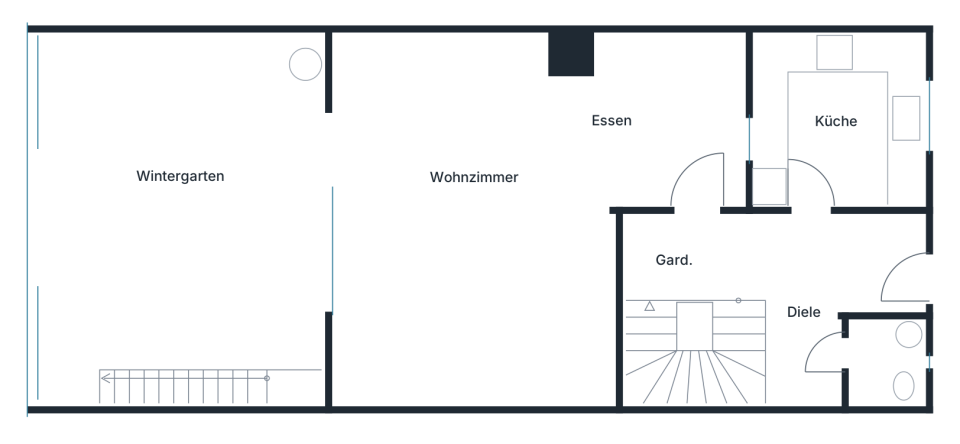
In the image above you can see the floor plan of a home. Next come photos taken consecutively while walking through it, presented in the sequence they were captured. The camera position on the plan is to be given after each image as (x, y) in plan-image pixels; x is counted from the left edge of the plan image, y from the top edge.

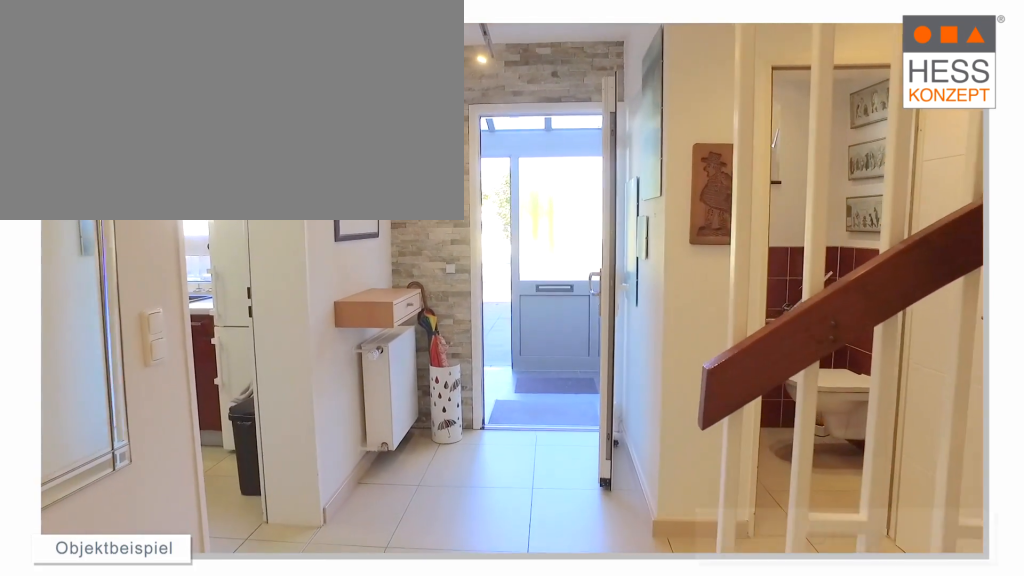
(727, 270)
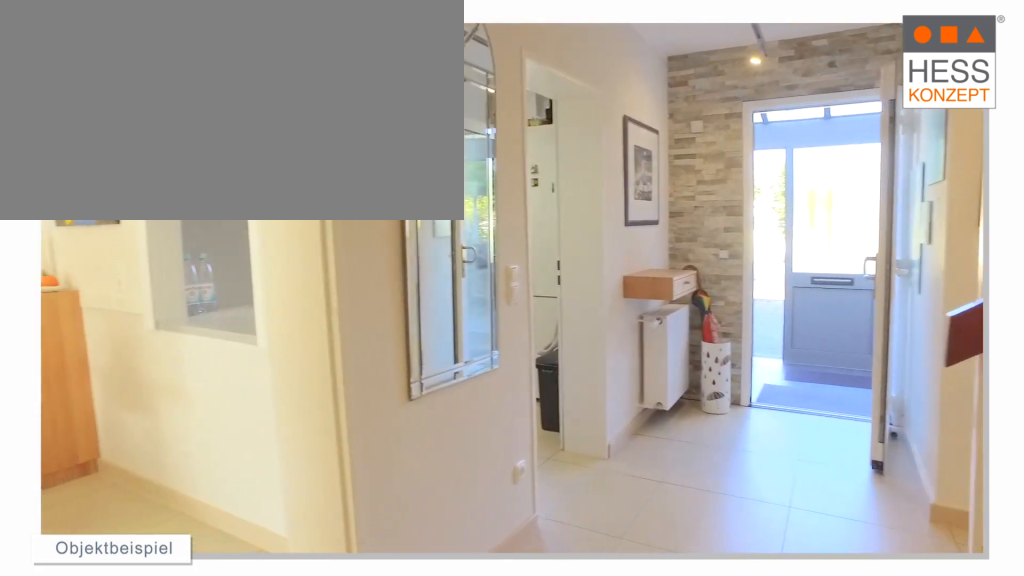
(705, 278)
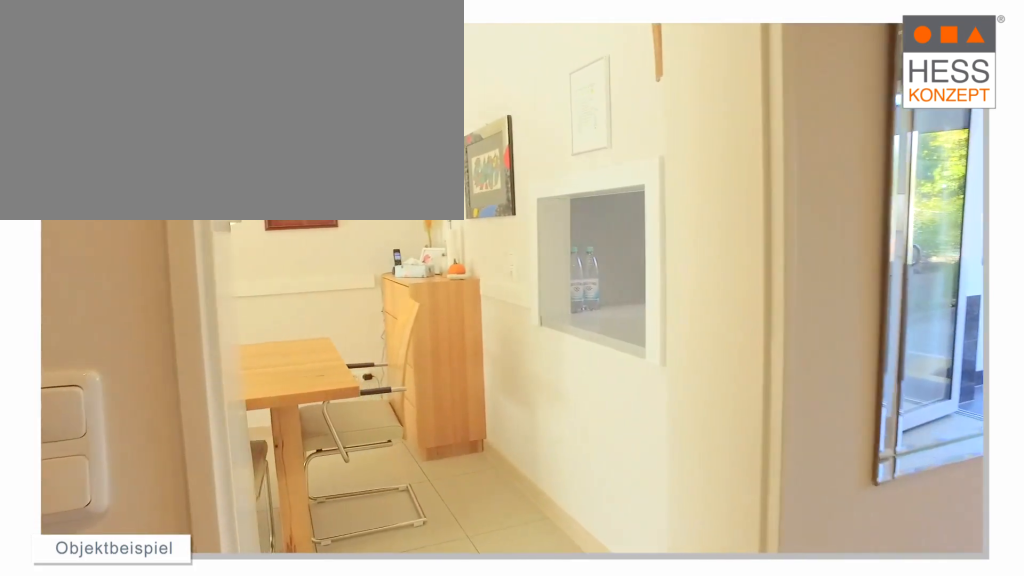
(693, 269)
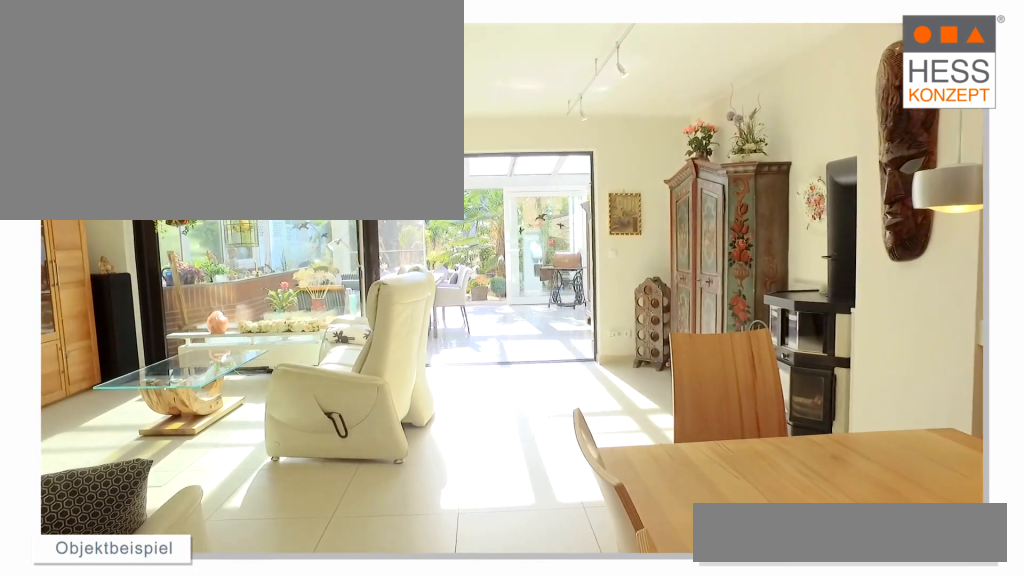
(663, 154)
